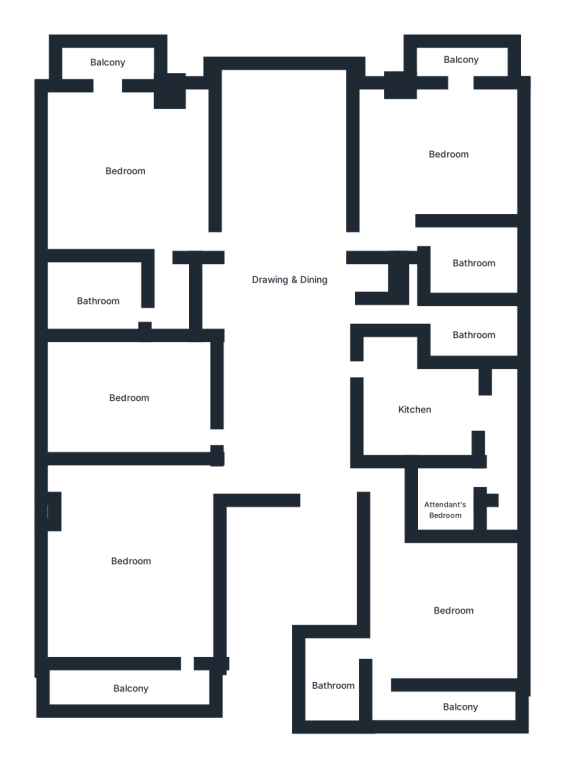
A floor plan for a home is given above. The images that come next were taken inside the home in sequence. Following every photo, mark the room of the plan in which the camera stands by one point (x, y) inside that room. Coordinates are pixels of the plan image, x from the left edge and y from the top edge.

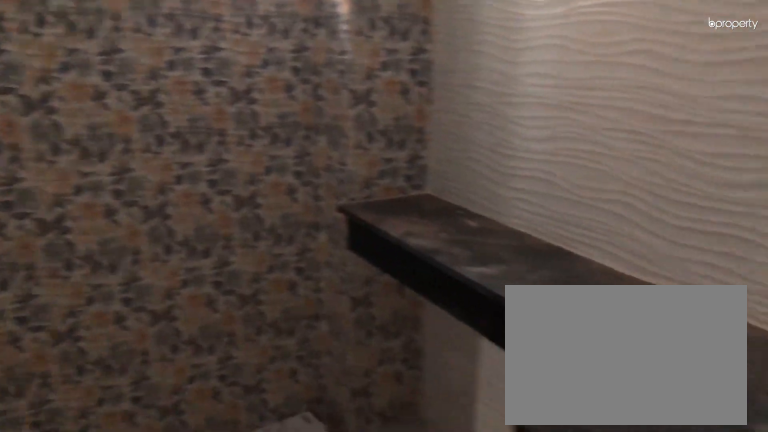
(97, 295)
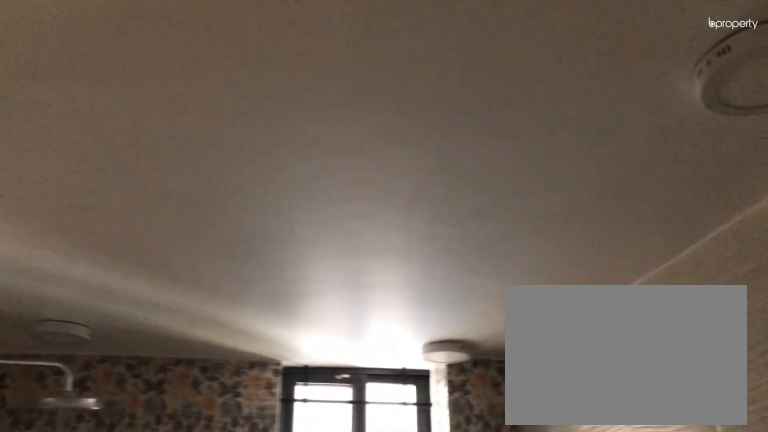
(97, 295)
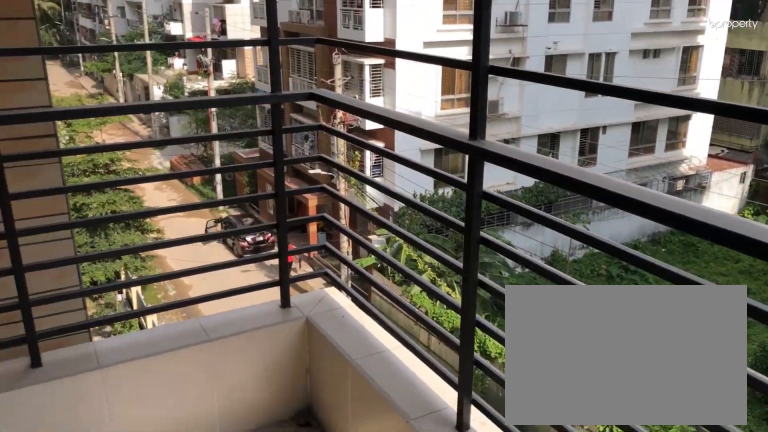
(103, 58)
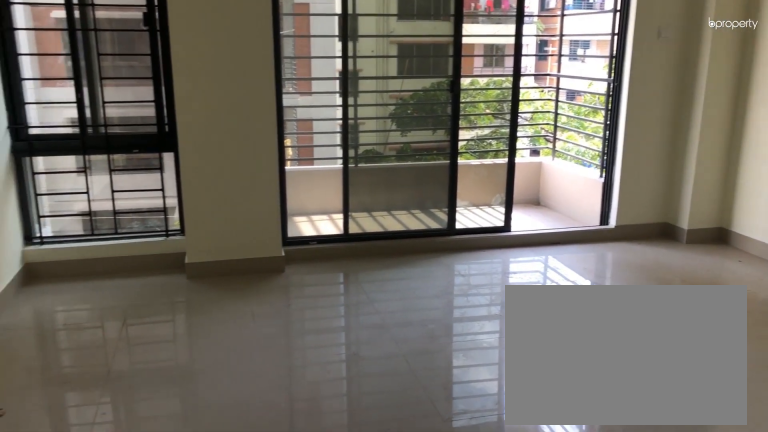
(445, 146)
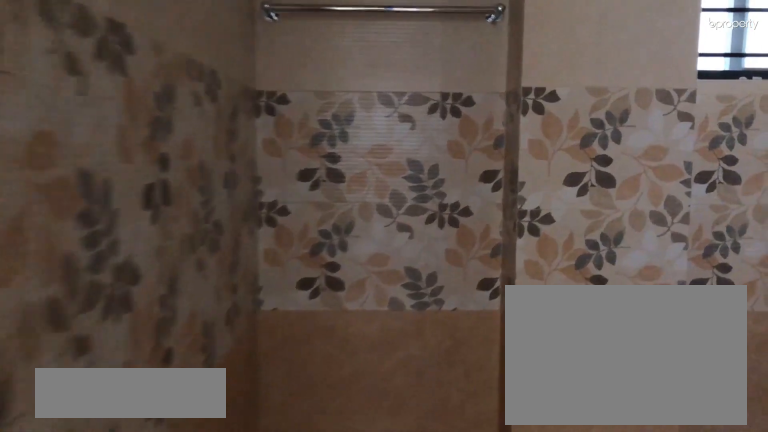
(470, 261)
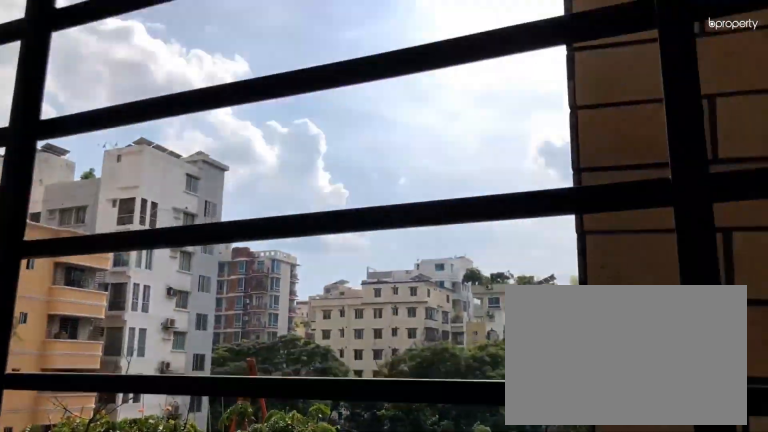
(459, 61)
